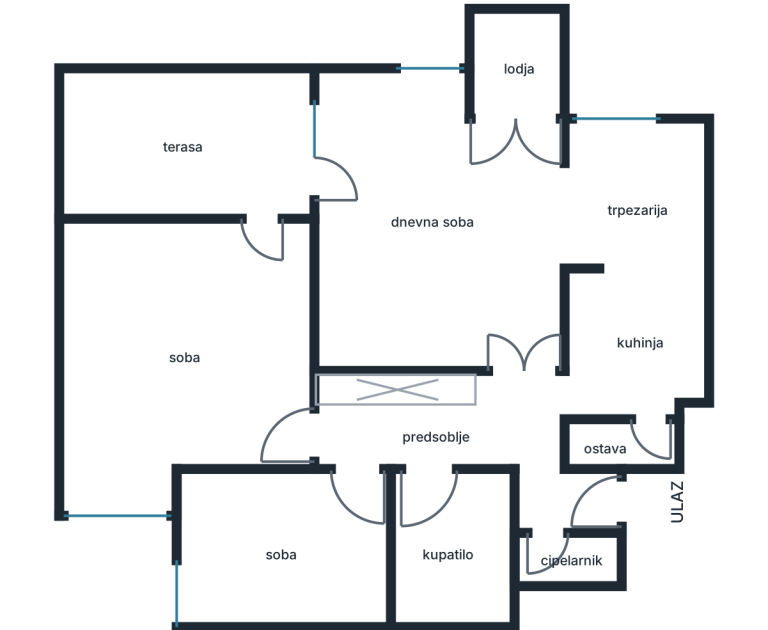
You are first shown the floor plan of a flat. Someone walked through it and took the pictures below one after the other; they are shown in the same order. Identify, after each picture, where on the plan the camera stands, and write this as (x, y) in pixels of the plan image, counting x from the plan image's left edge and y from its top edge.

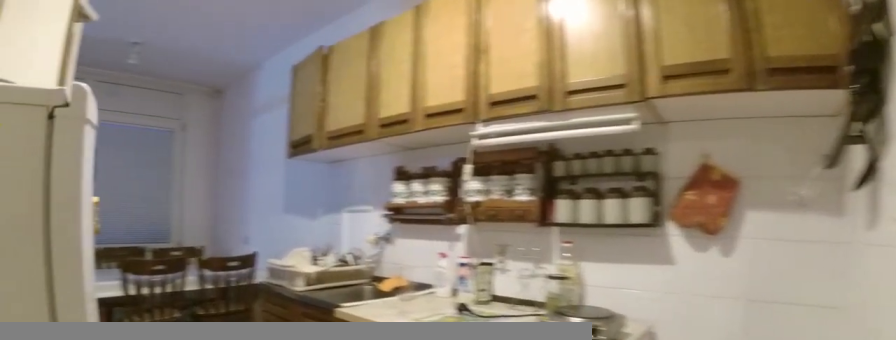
(572, 412)
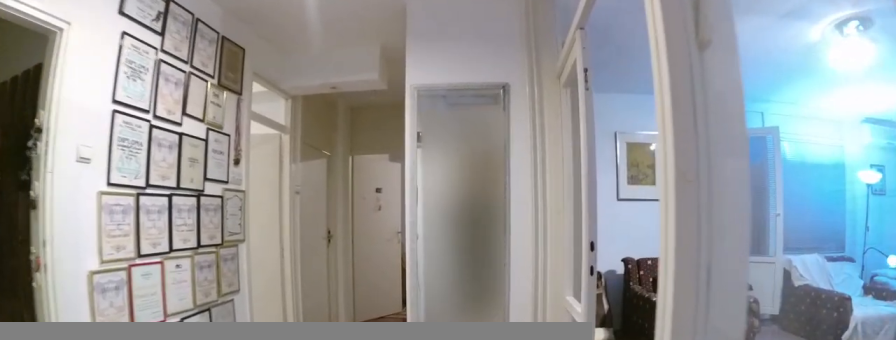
(606, 401)
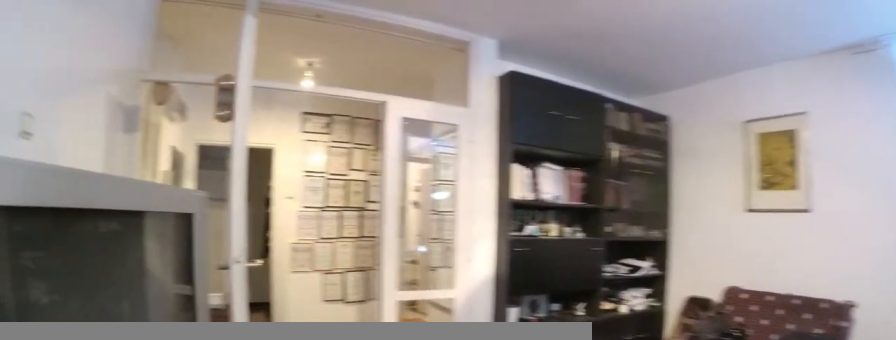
(538, 200)
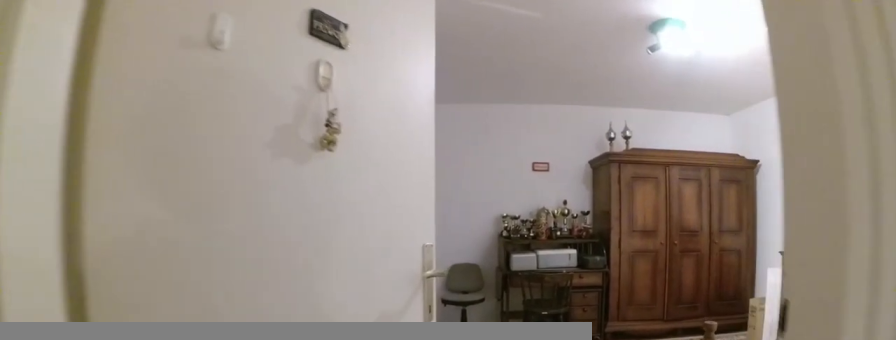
(362, 432)
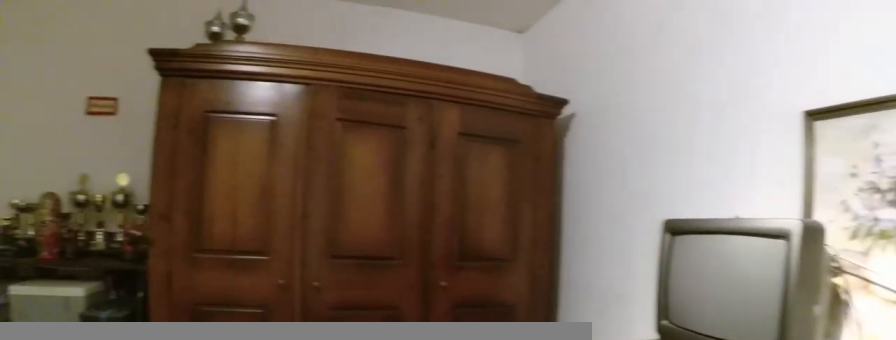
(290, 294)
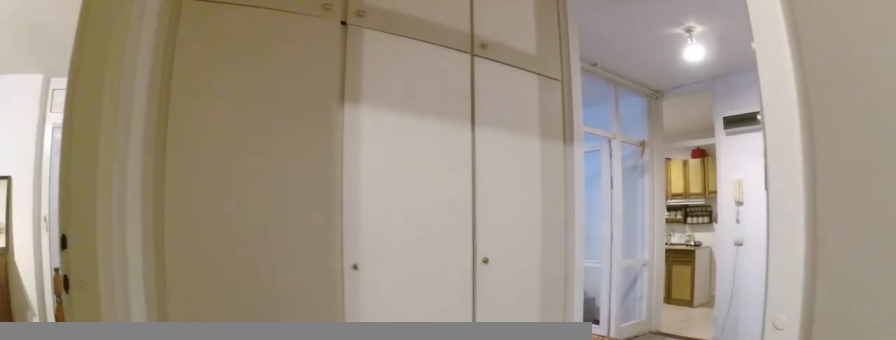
(321, 498)
